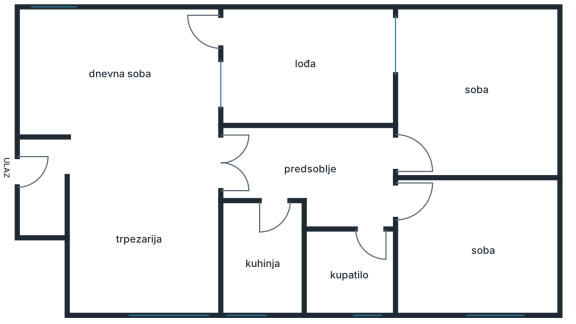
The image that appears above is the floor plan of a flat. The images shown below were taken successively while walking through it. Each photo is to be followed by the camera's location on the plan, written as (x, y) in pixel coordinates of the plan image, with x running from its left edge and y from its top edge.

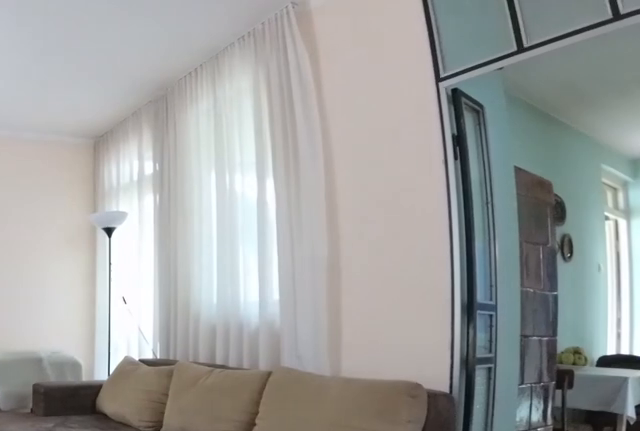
(84, 169)
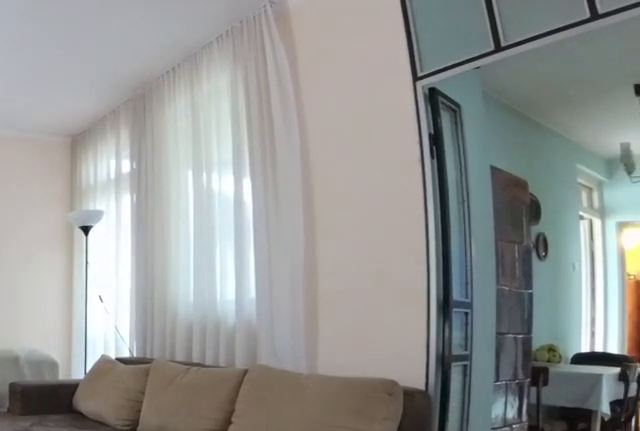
(84, 169)
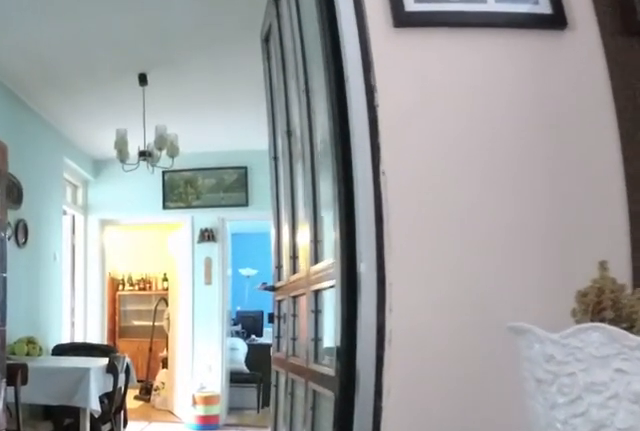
(136, 158)
